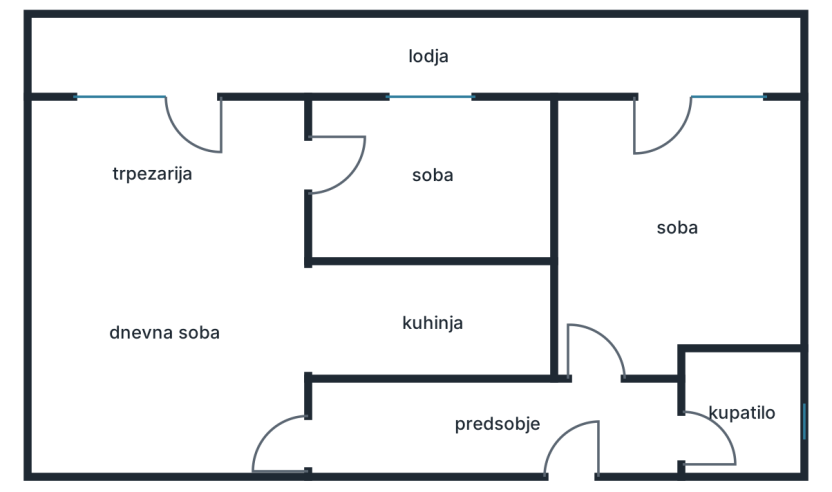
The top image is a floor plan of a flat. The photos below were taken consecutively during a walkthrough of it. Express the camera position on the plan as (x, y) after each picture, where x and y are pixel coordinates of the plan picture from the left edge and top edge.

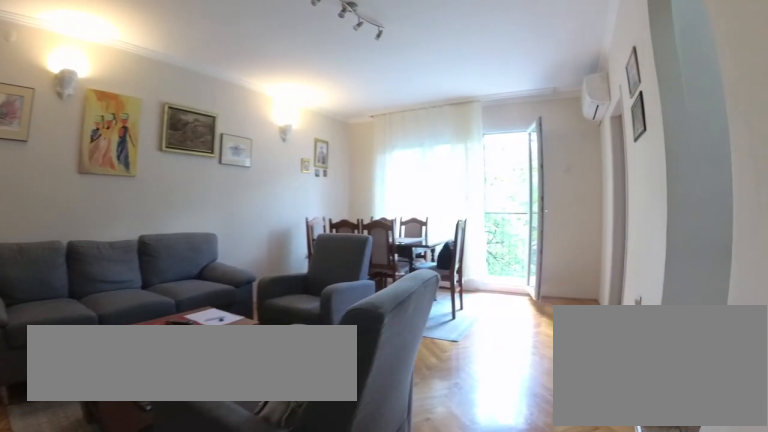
(278, 435)
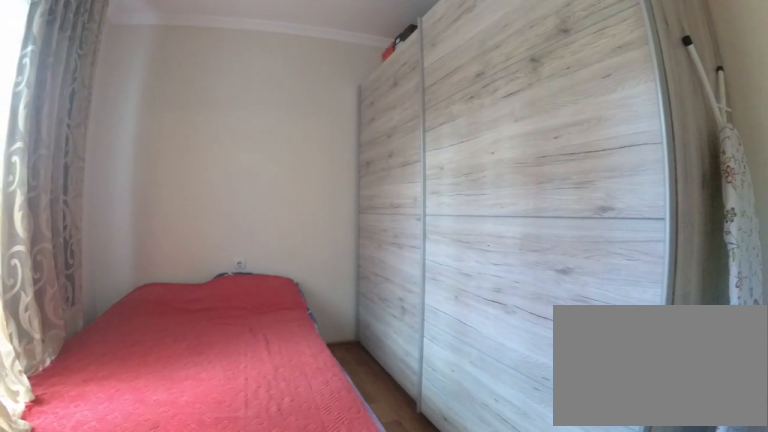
(288, 182)
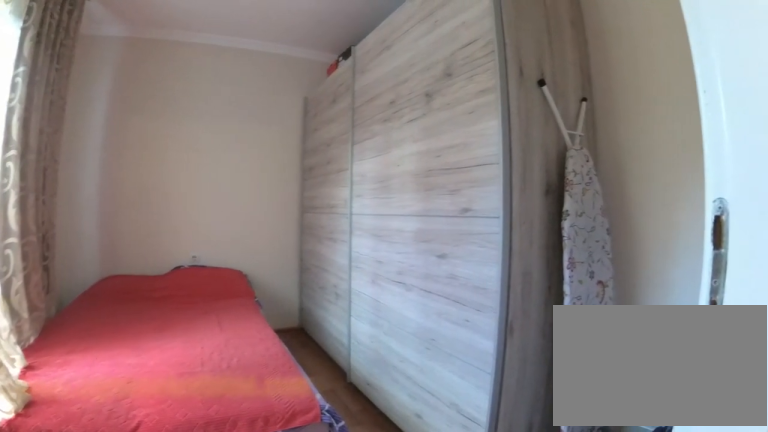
(255, 177)
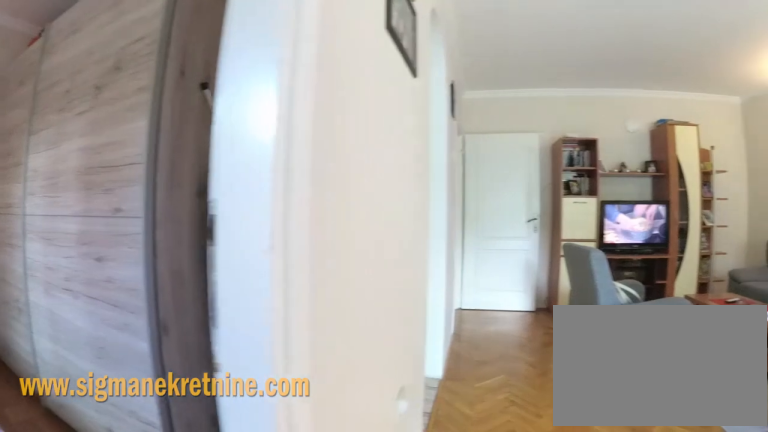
(261, 165)
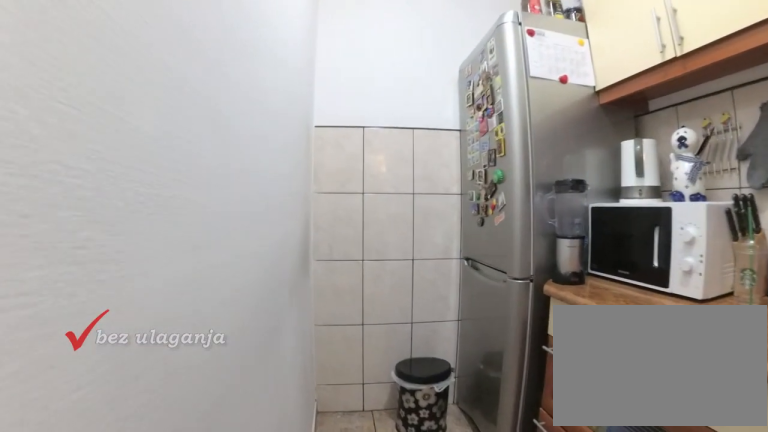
(402, 313)
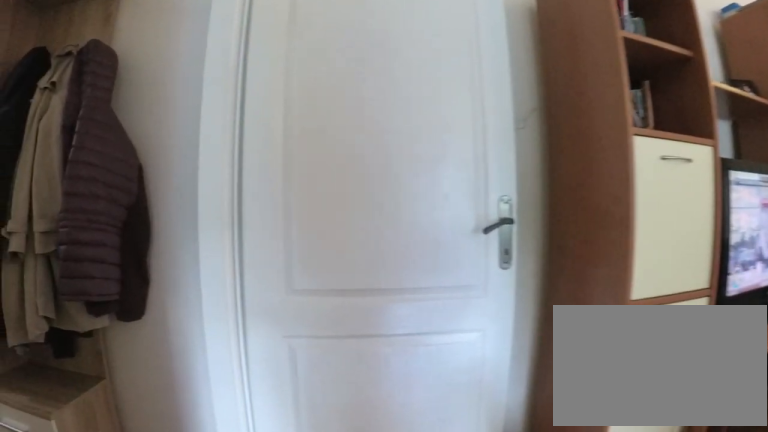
(265, 350)
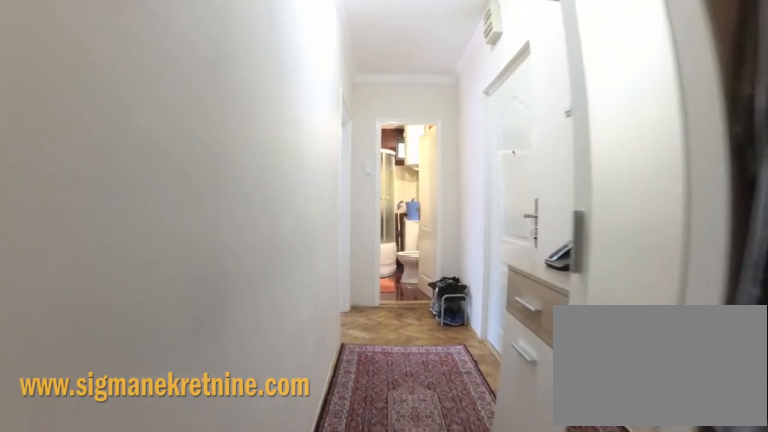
(325, 421)
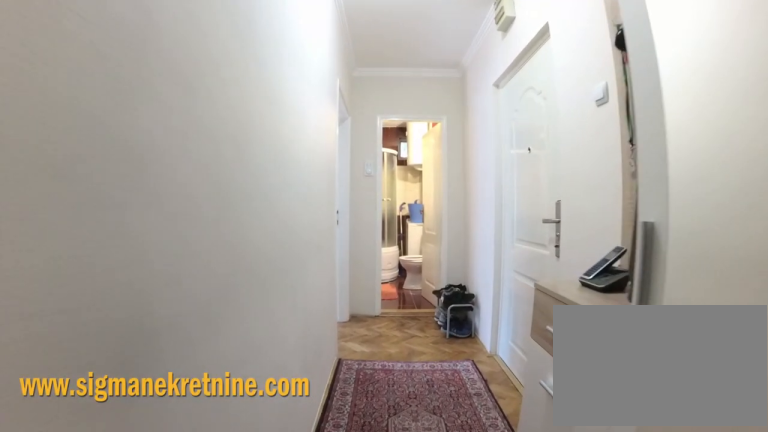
(356, 421)
